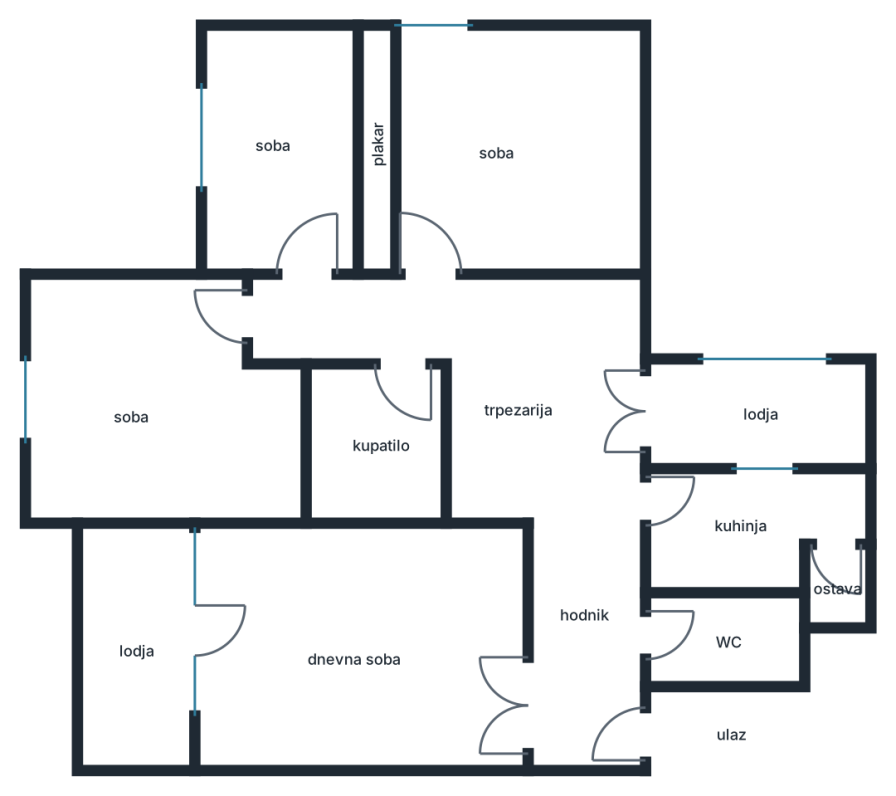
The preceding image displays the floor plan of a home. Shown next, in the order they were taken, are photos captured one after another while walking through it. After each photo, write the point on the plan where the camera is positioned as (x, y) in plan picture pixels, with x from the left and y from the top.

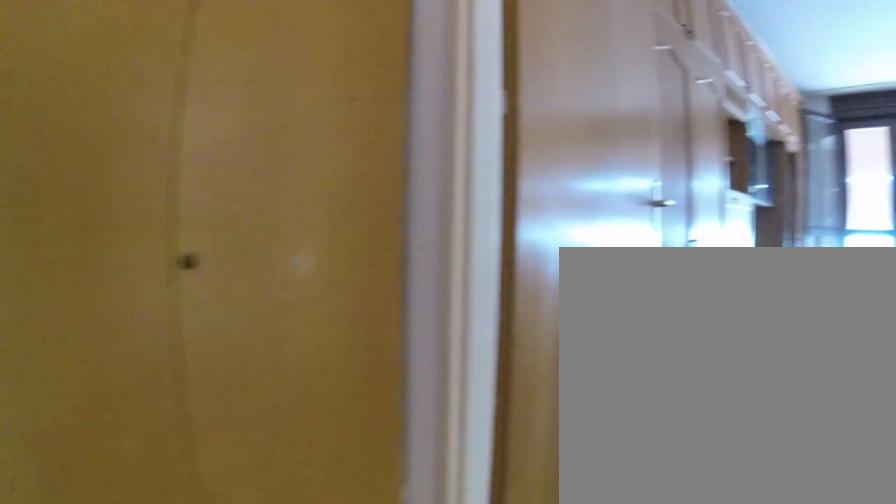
(566, 666)
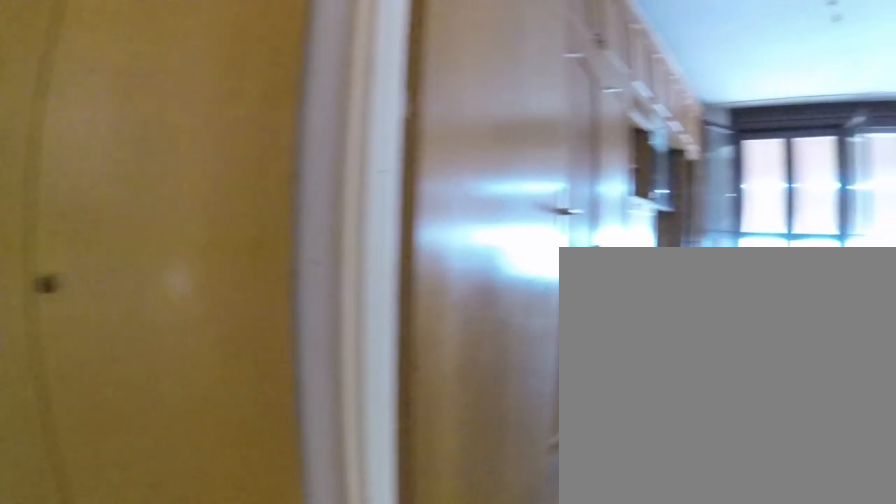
(560, 674)
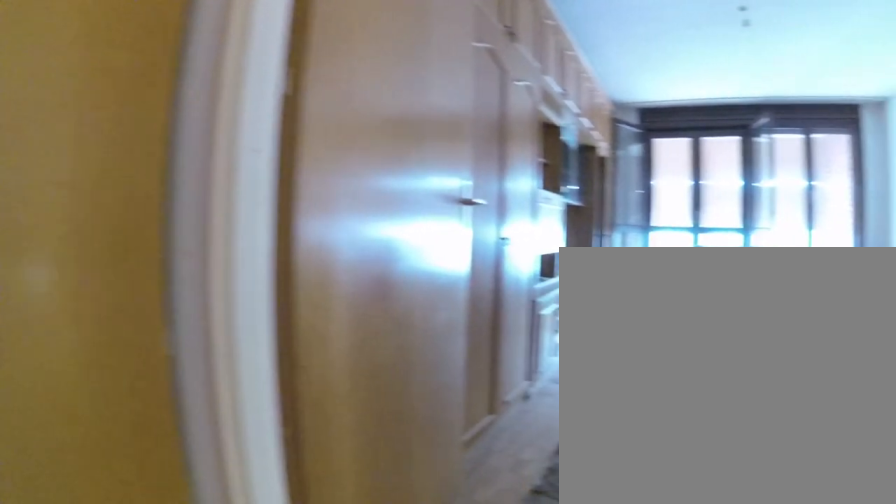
(557, 679)
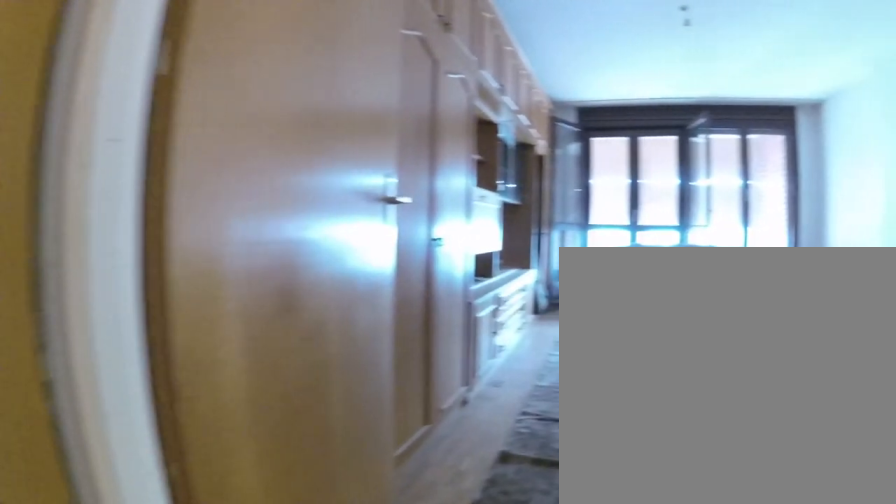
(552, 686)
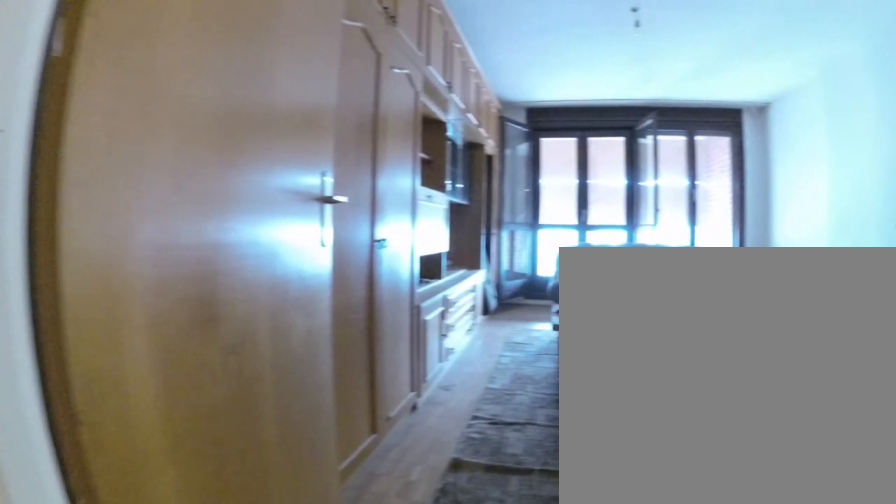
(546, 691)
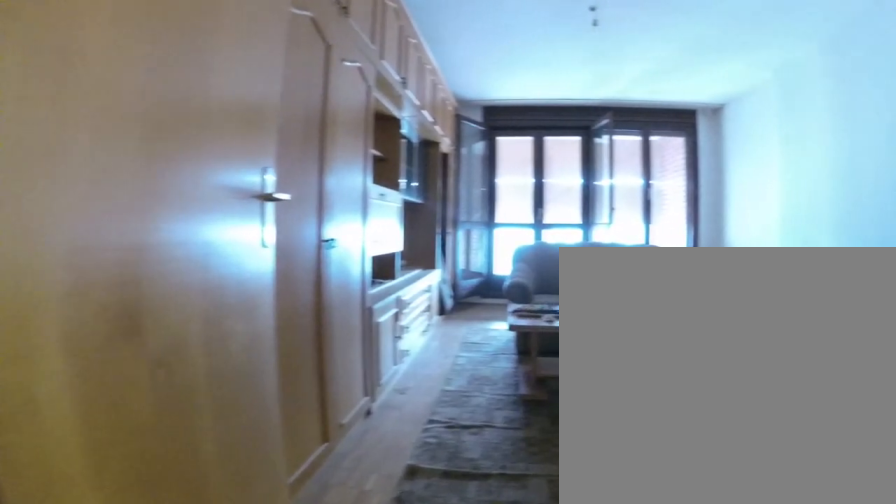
(543, 696)
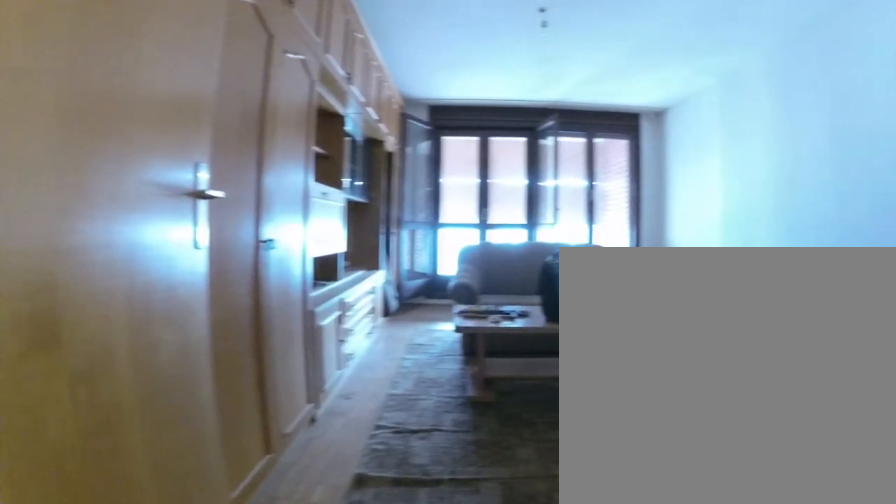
(541, 701)
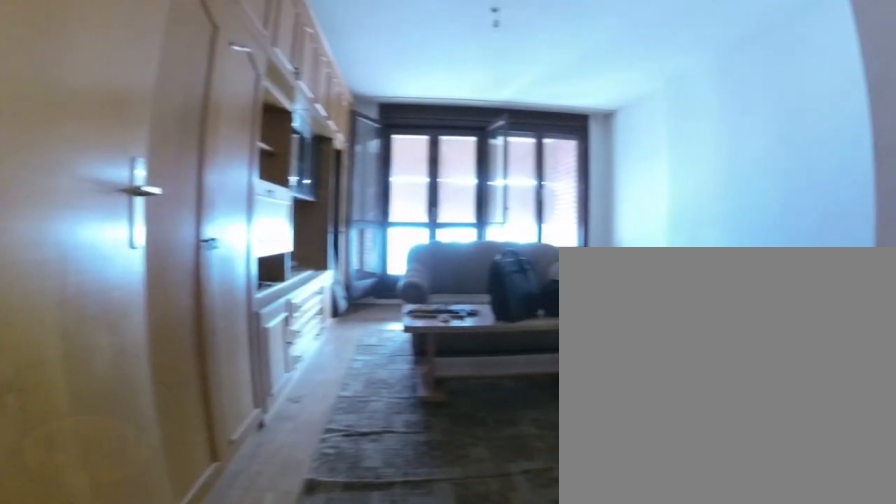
(541, 702)
